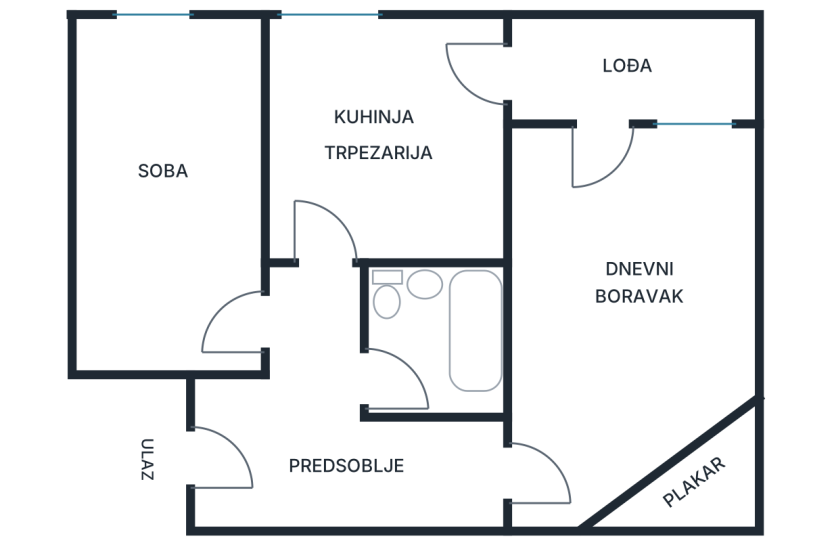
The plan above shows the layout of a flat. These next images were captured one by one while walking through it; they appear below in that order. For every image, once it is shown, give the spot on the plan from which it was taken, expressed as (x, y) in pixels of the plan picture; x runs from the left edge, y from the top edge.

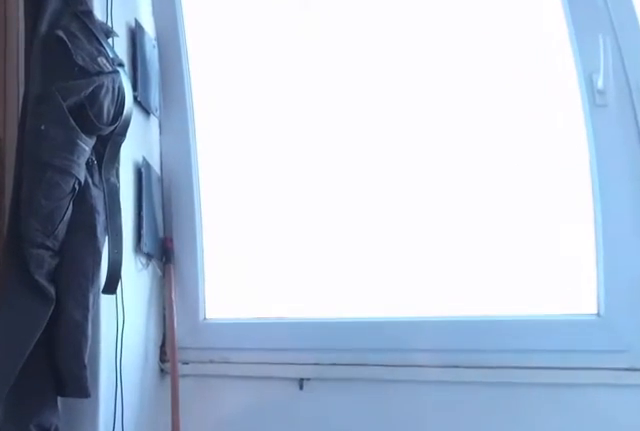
(592, 198)
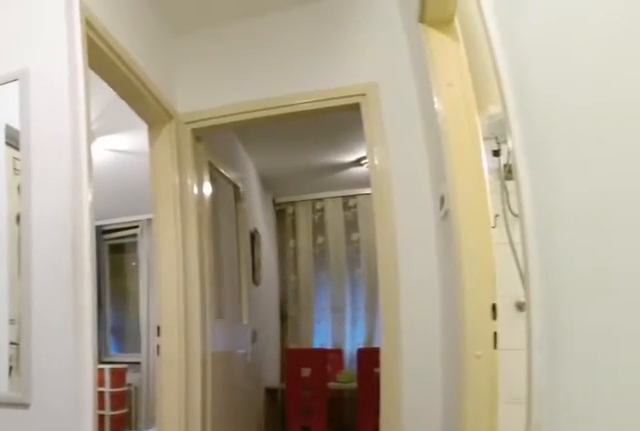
(318, 488)
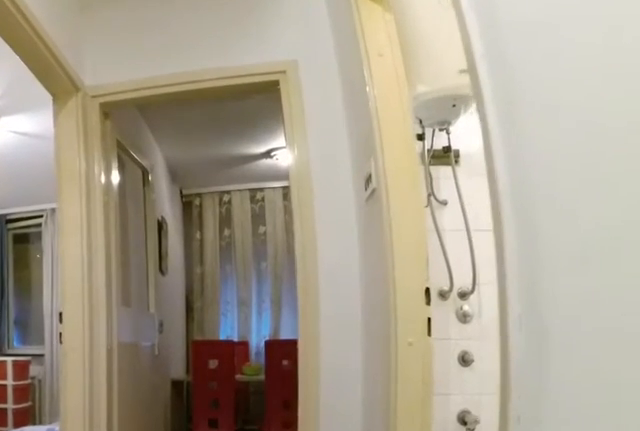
(313, 447)
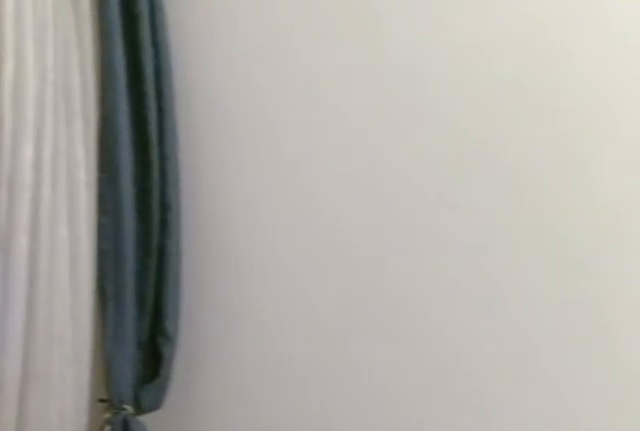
(141, 89)
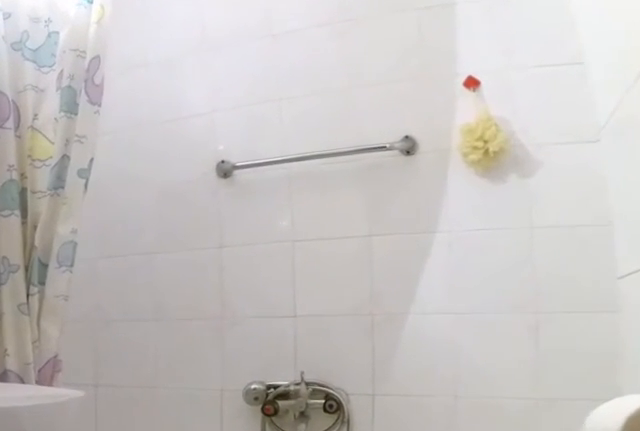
(365, 364)
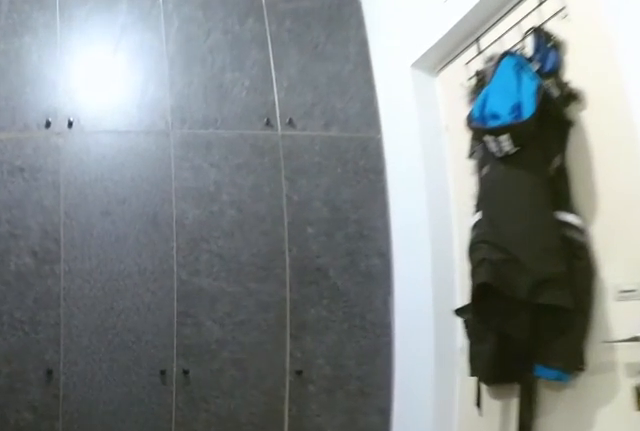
(321, 348)
